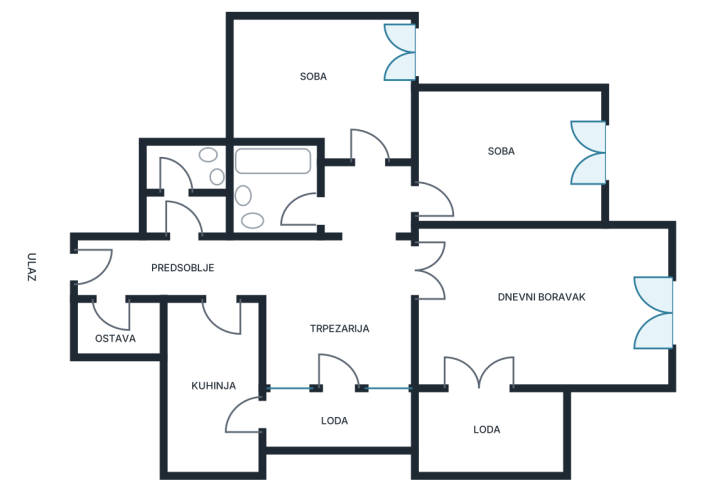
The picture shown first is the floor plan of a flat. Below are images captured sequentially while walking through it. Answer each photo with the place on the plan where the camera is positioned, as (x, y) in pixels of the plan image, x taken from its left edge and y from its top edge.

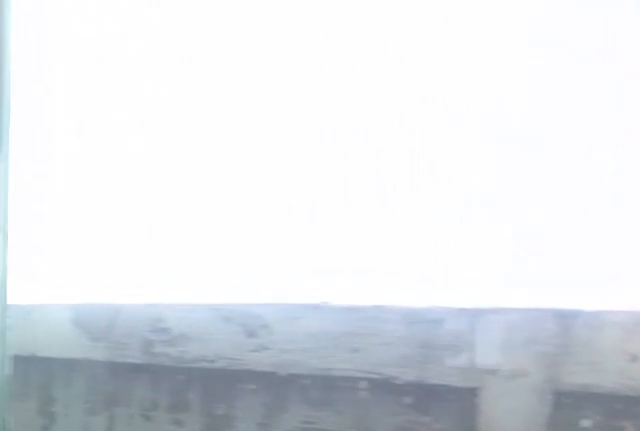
(616, 328)
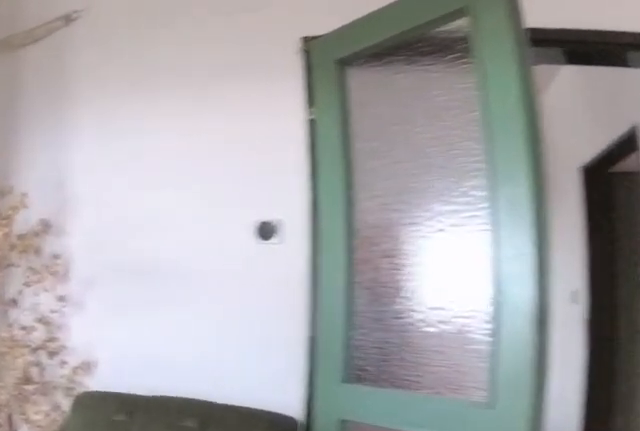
(507, 320)
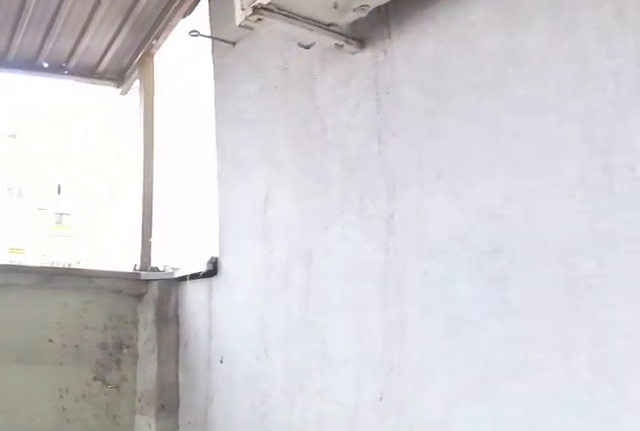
(492, 368)
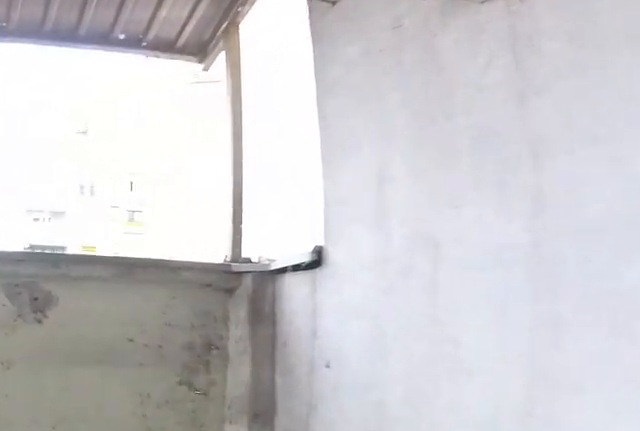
(489, 372)
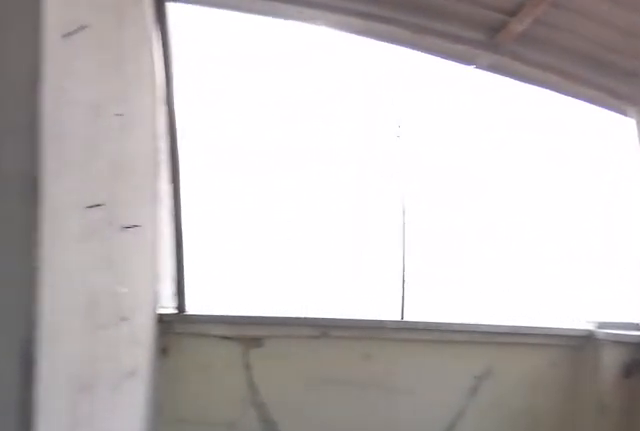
(474, 416)
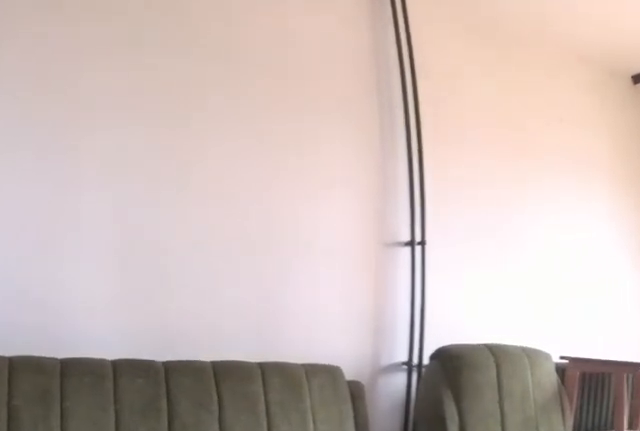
(500, 336)
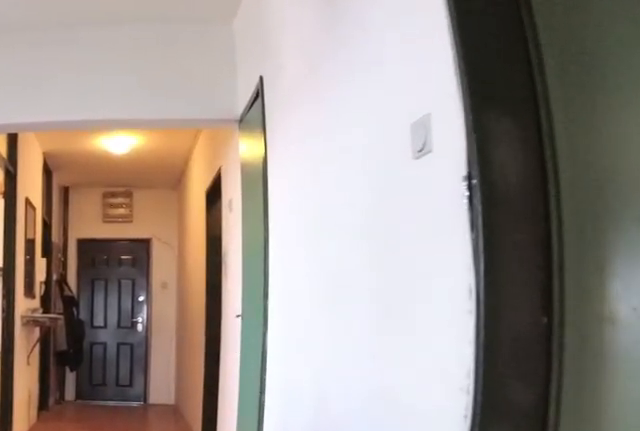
(413, 281)
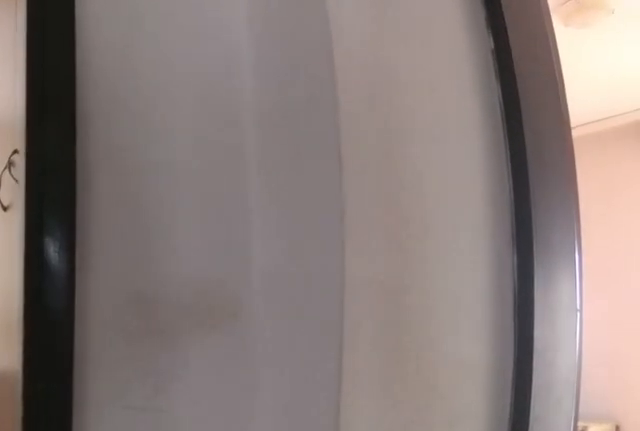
(368, 221)
